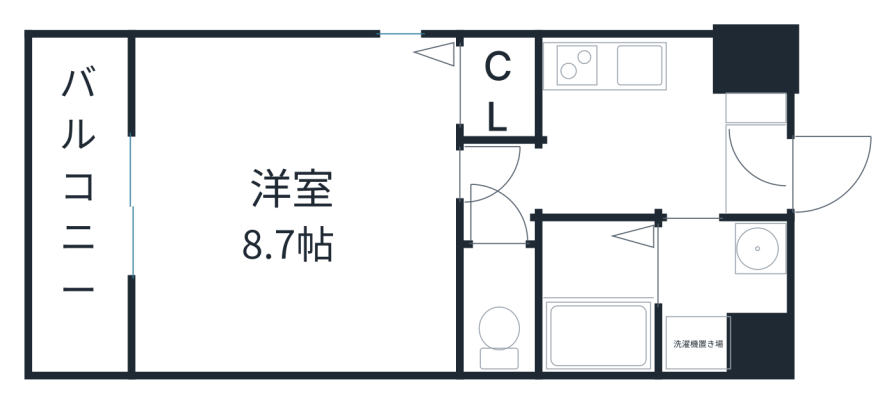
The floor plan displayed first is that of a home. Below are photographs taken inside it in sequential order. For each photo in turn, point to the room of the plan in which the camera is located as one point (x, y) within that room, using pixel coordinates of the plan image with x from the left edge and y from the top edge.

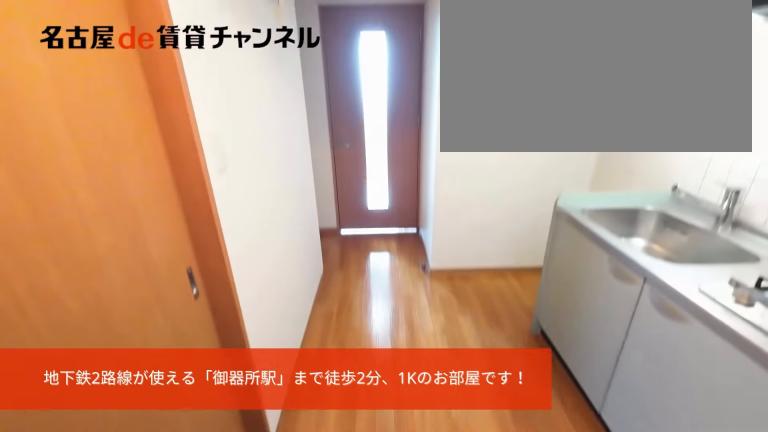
(761, 172)
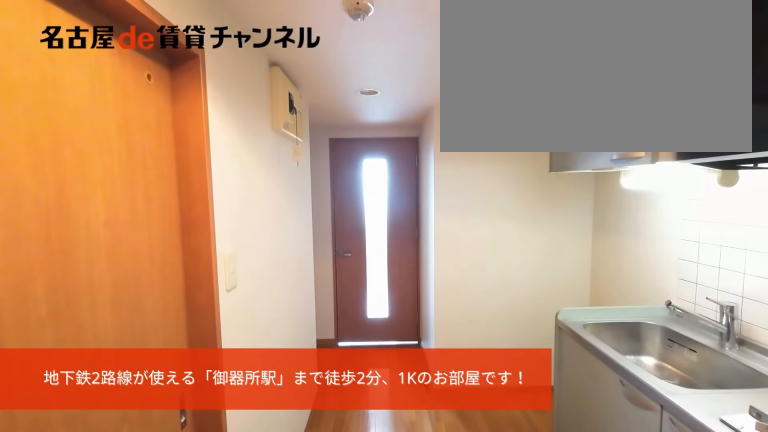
(761, 172)
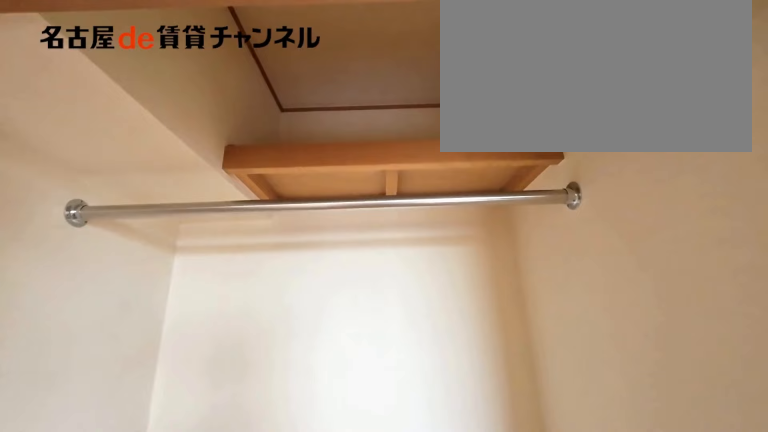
(496, 90)
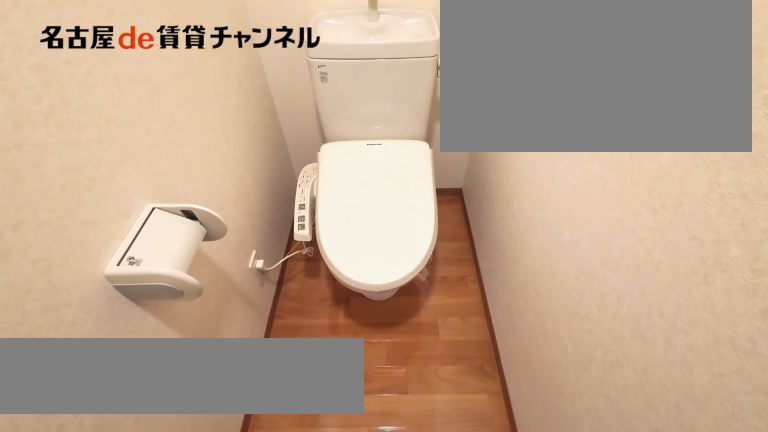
(500, 309)
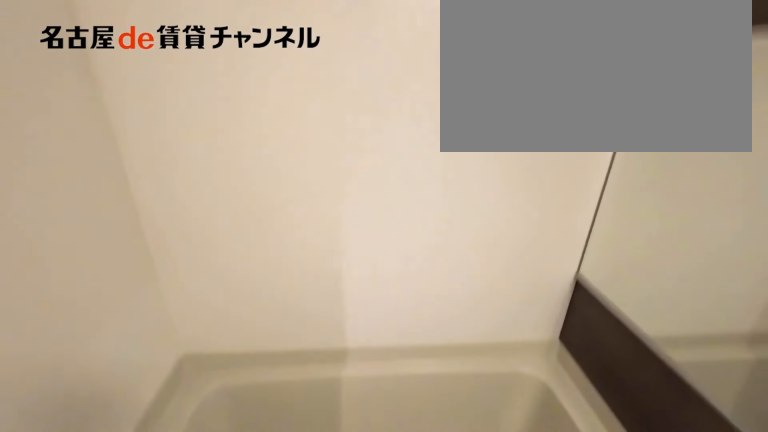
(593, 293)
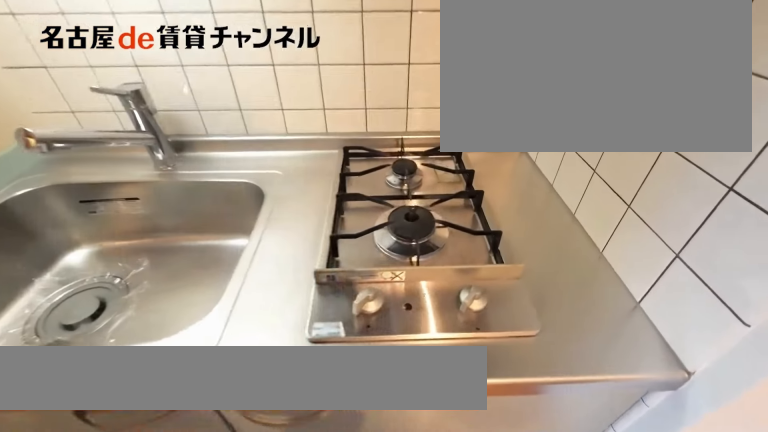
(625, 65)
